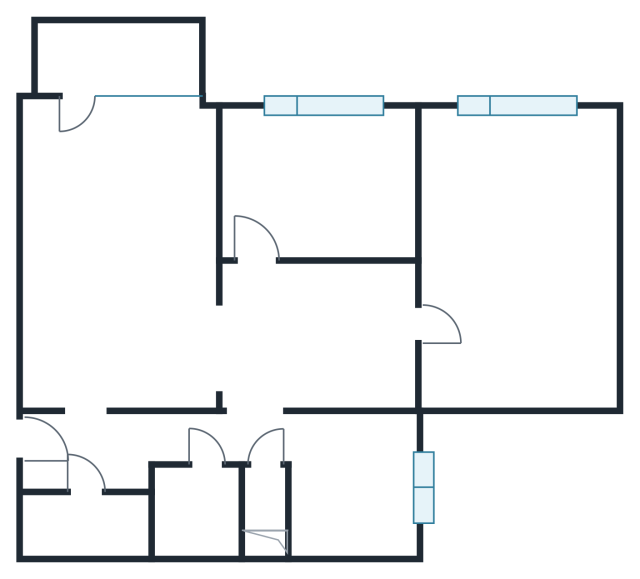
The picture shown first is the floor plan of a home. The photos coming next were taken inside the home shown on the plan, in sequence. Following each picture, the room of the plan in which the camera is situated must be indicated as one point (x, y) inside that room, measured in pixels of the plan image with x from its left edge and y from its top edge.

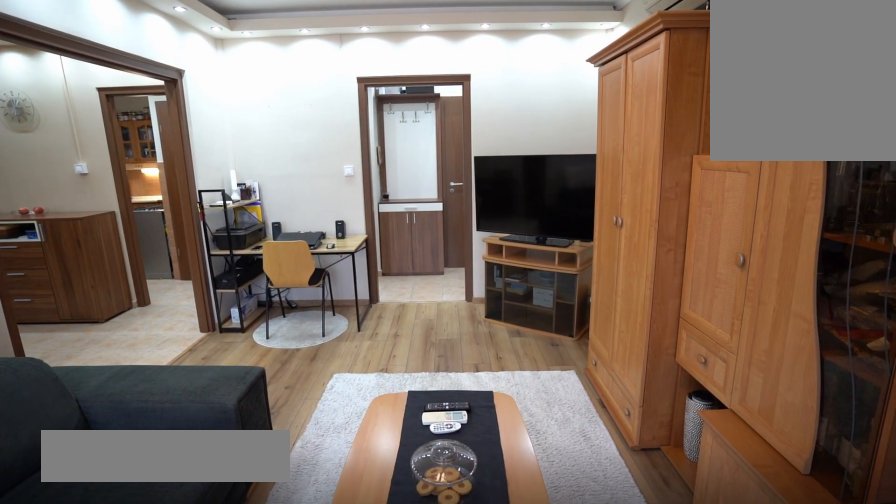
(107, 251)
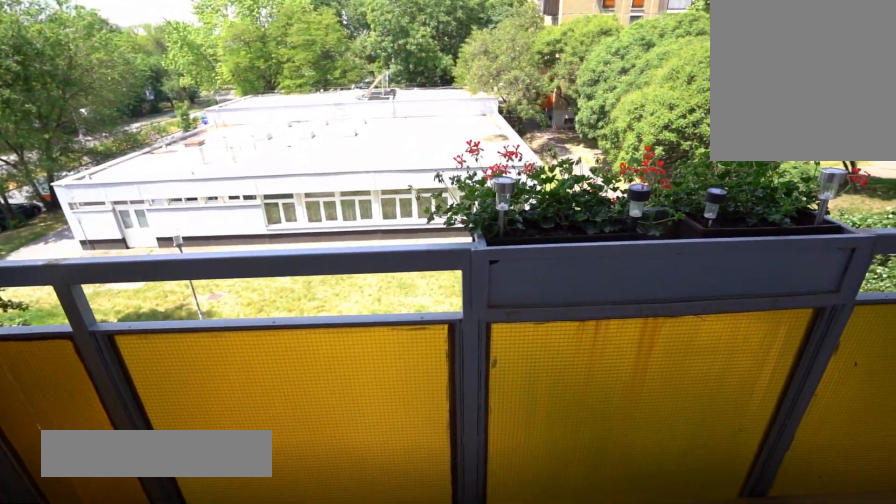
(108, 60)
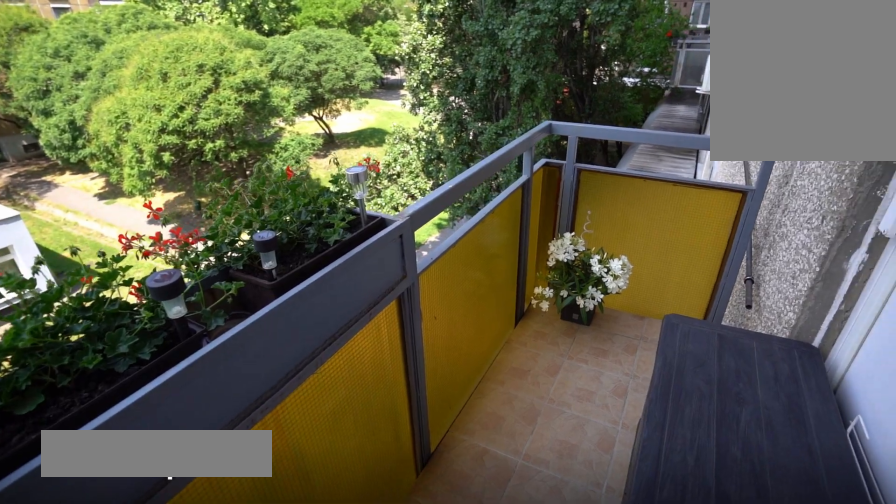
(108, 60)
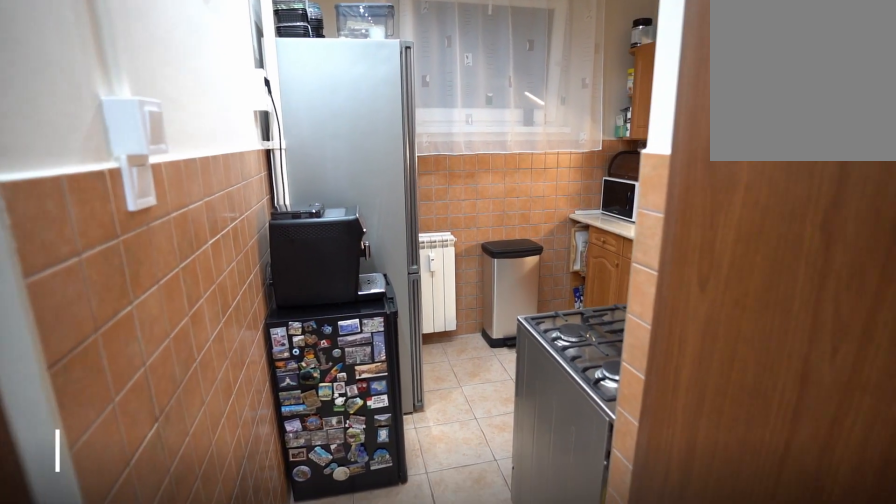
(351, 482)
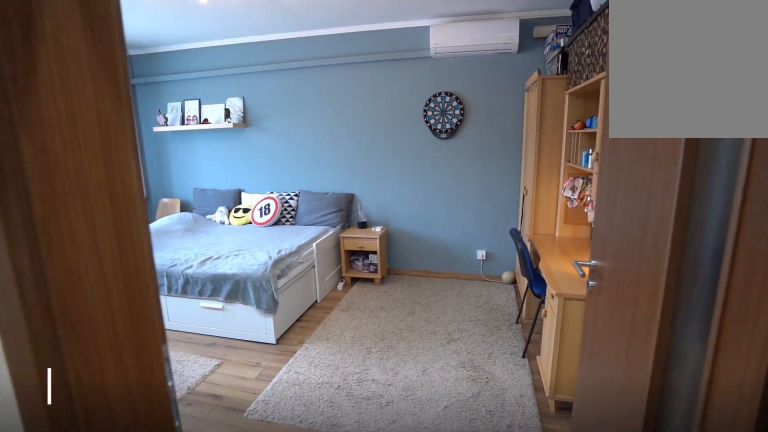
(526, 273)
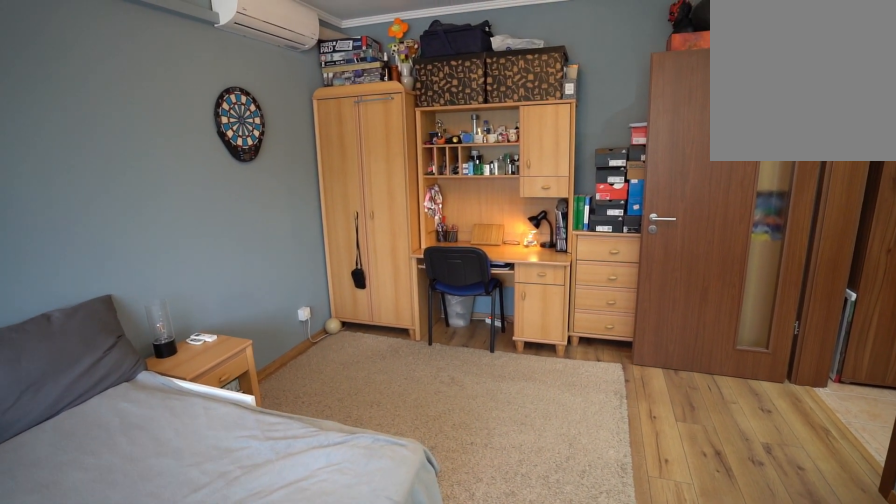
(525, 273)
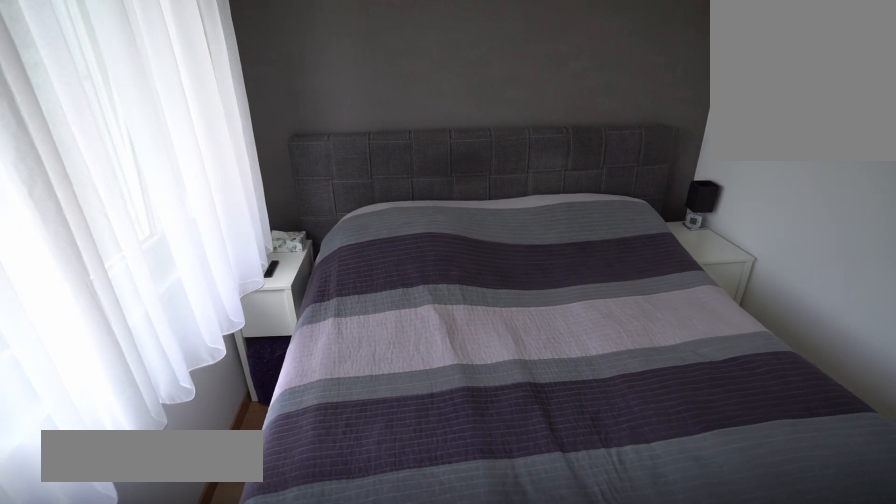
(329, 178)
